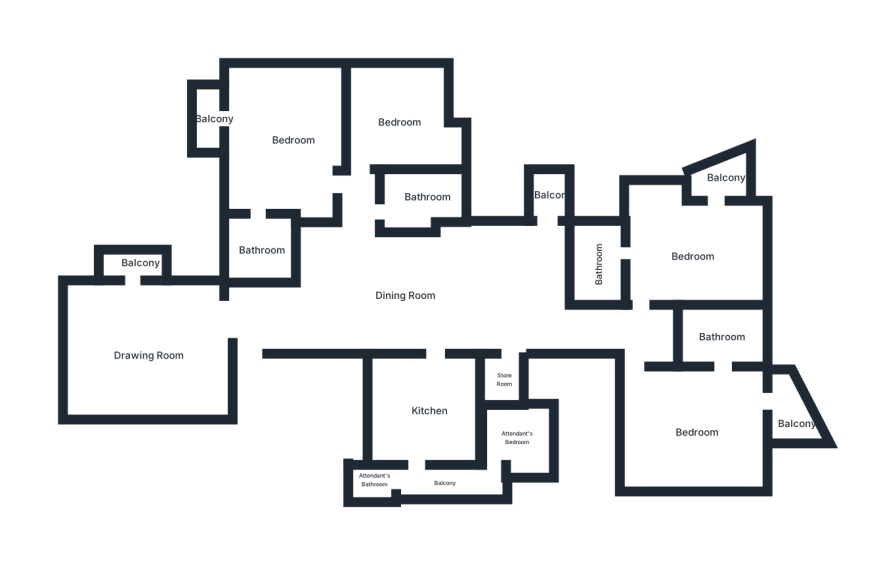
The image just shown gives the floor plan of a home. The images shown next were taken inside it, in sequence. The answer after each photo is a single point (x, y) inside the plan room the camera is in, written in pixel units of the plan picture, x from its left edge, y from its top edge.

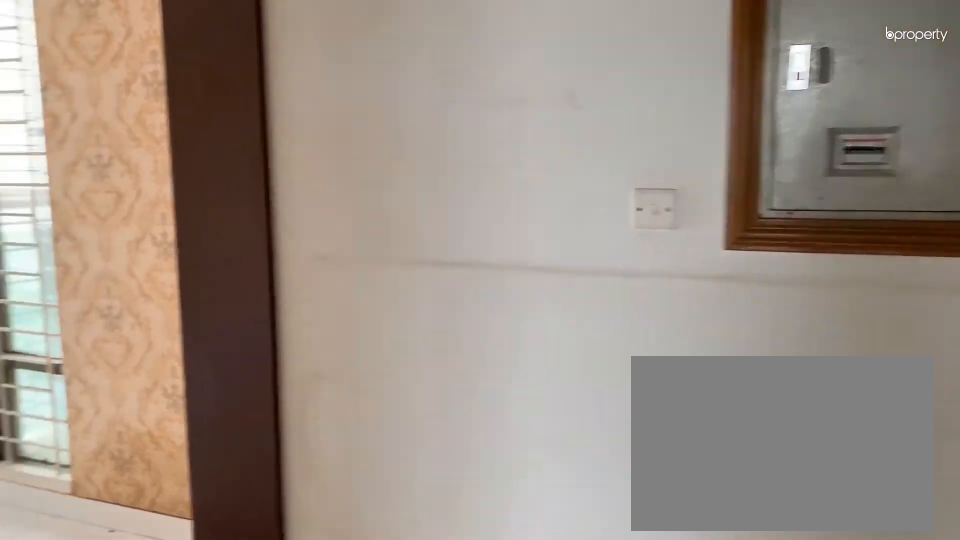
(252, 333)
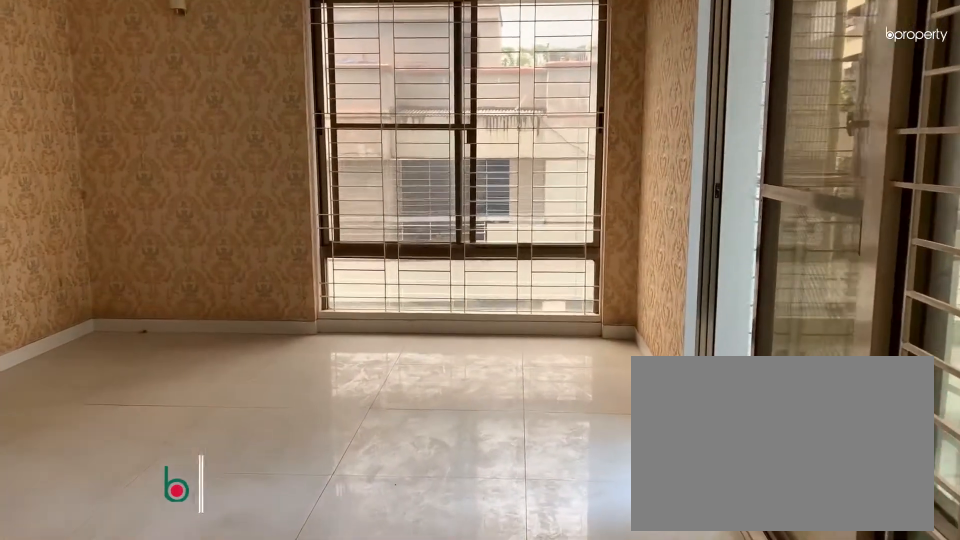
(145, 361)
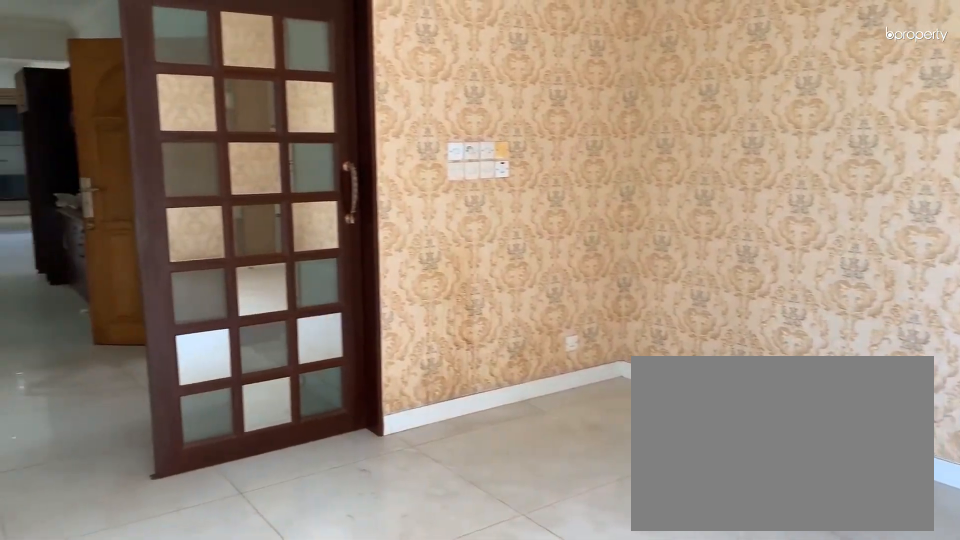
(145, 361)
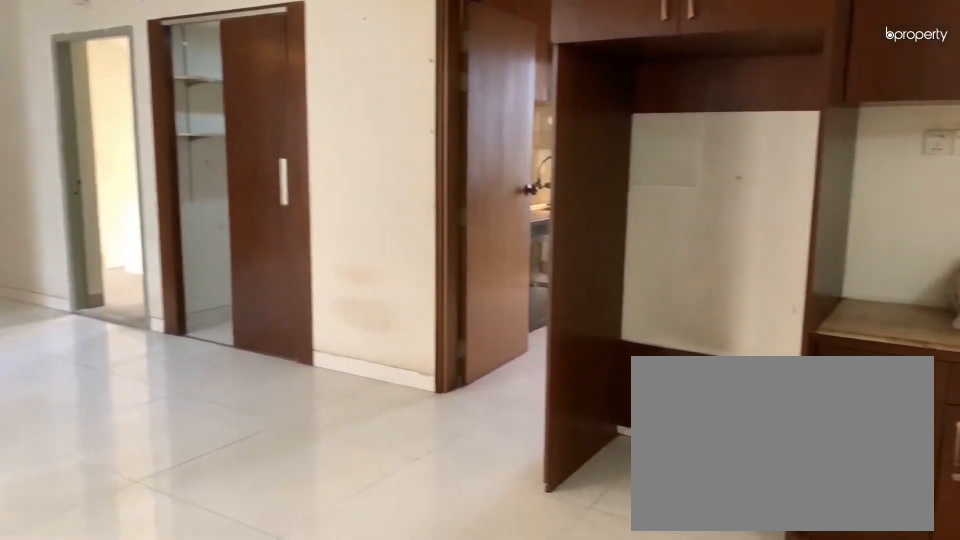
(405, 296)
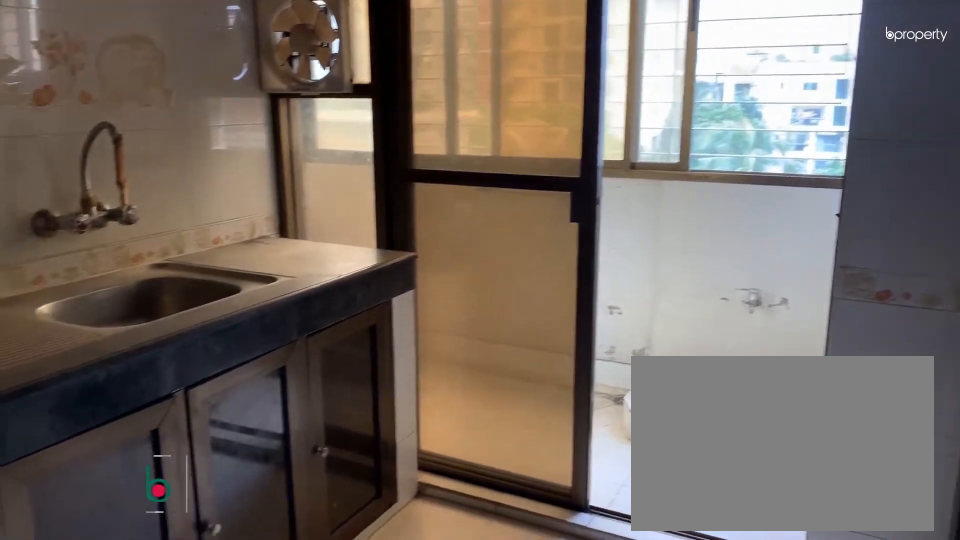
(432, 410)
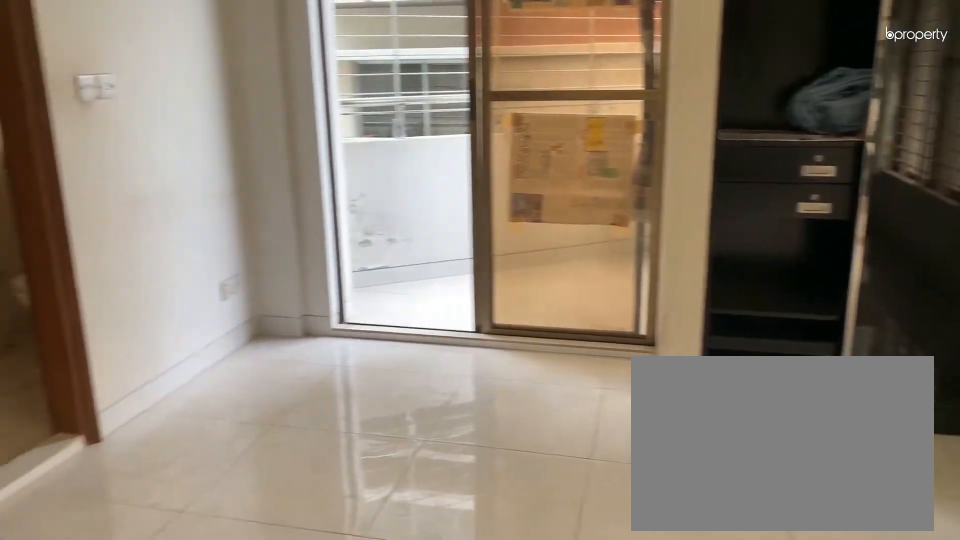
(694, 432)
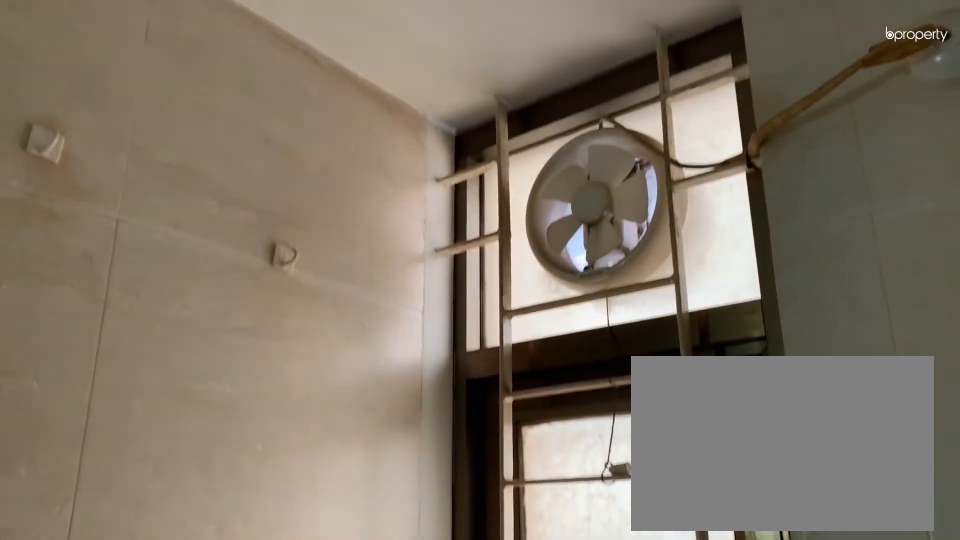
(723, 339)
